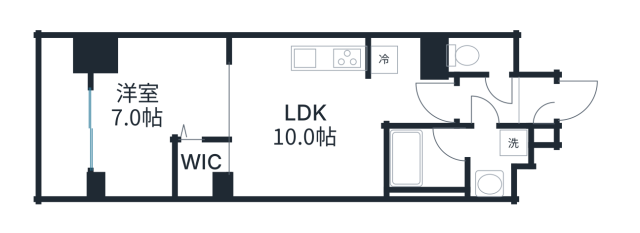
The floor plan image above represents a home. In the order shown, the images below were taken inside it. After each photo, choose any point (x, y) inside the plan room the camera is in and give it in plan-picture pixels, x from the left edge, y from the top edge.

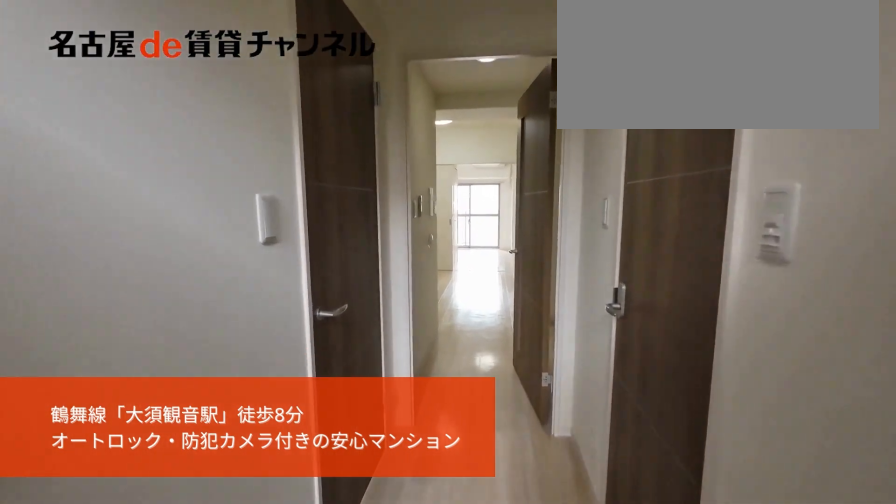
(537, 106)
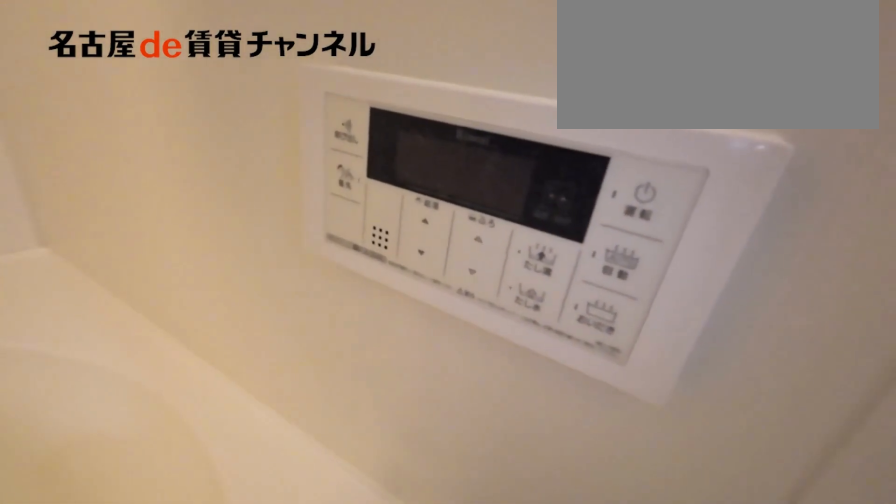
(454, 160)
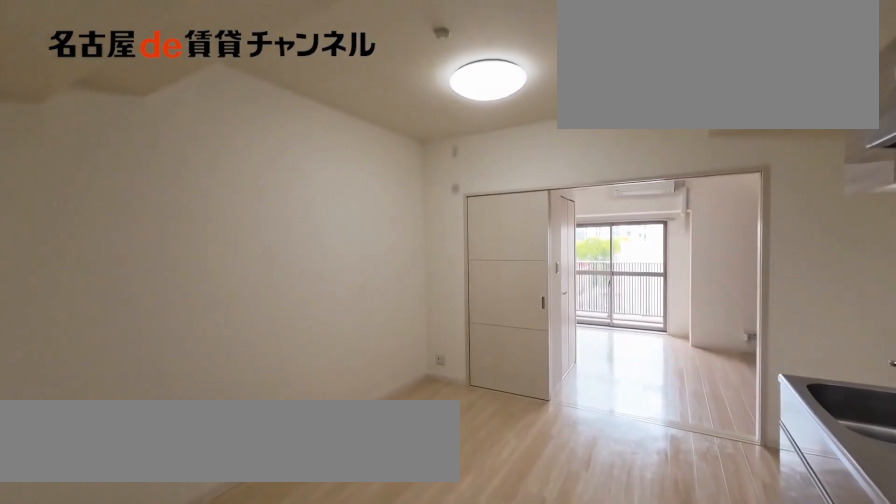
(307, 116)
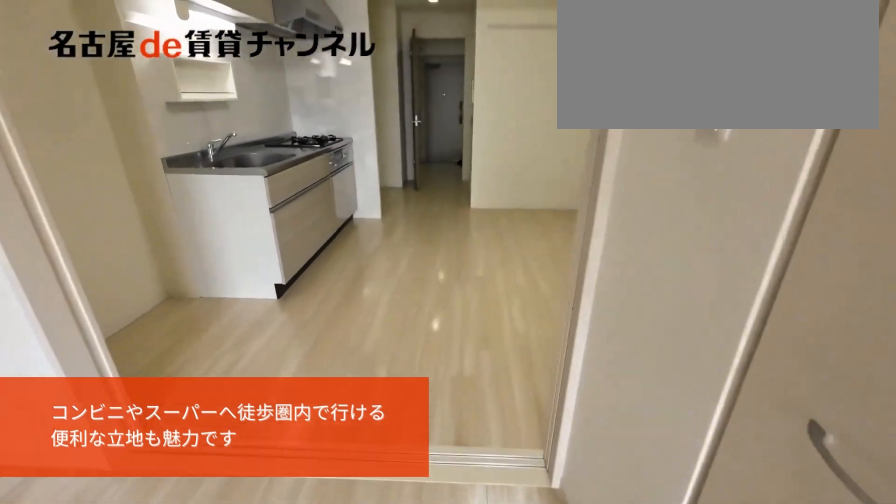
(159, 116)
